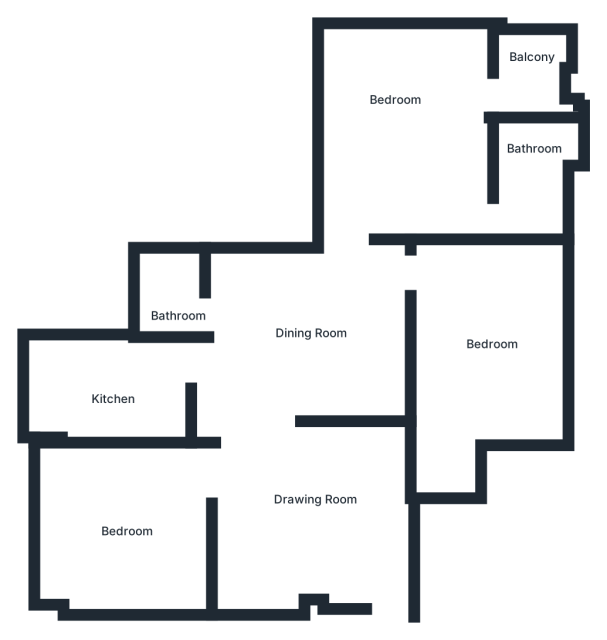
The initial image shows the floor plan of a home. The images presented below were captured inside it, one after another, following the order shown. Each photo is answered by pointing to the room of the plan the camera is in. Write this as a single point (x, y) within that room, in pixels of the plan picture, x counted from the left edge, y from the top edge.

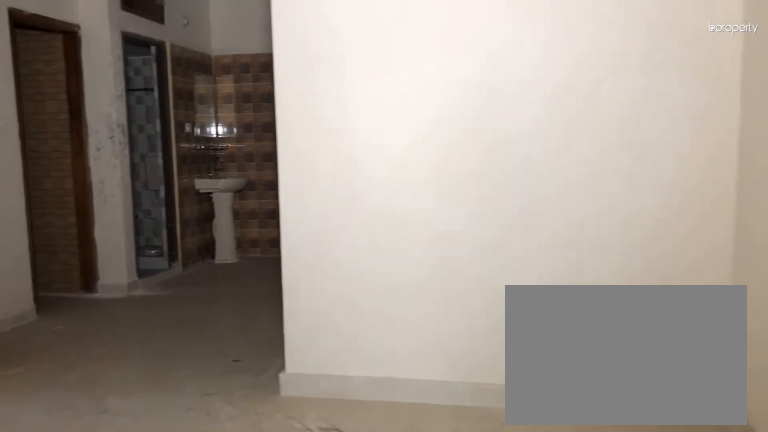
(373, 542)
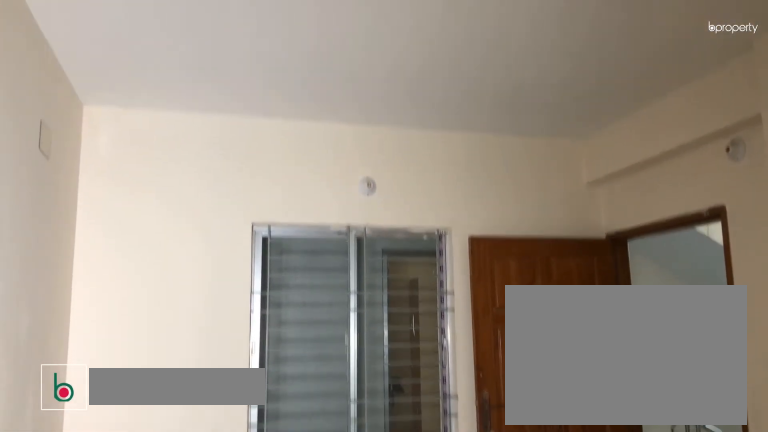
(285, 501)
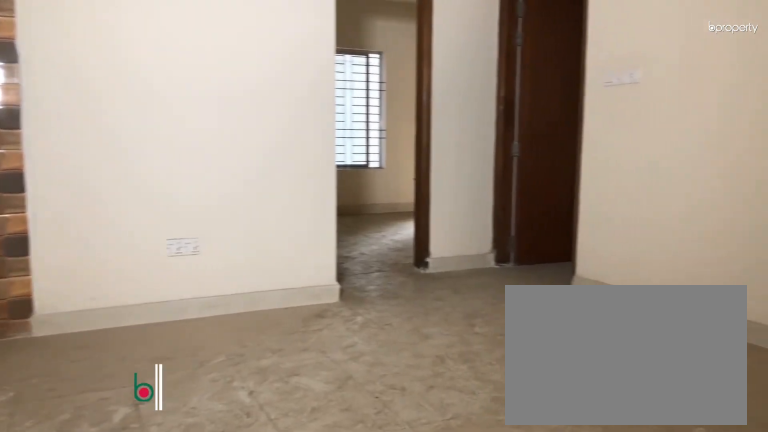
(314, 338)
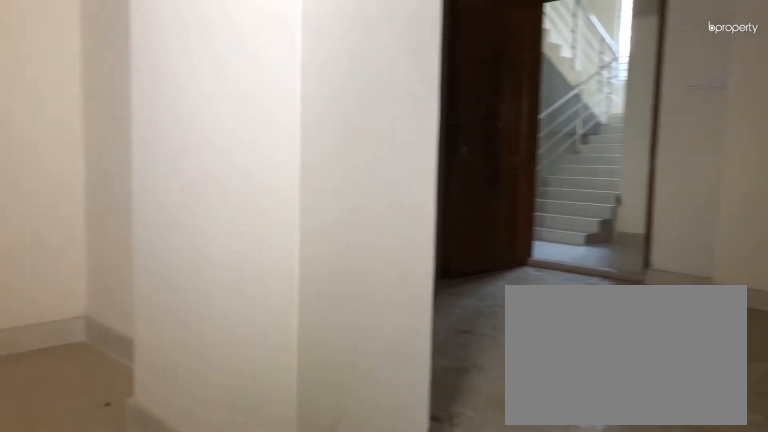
(314, 338)
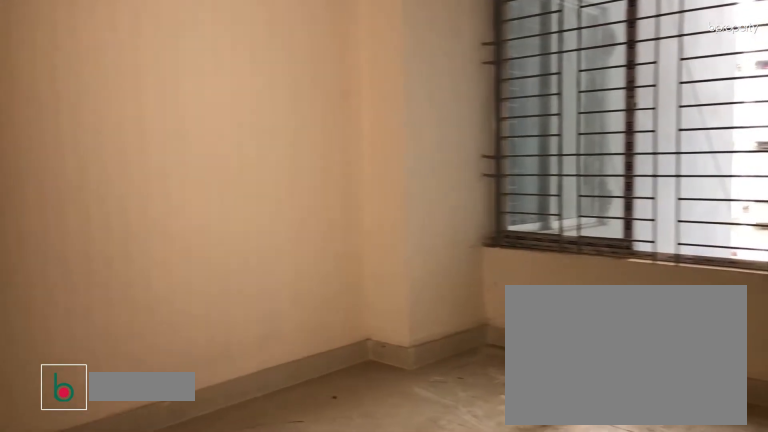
(125, 526)
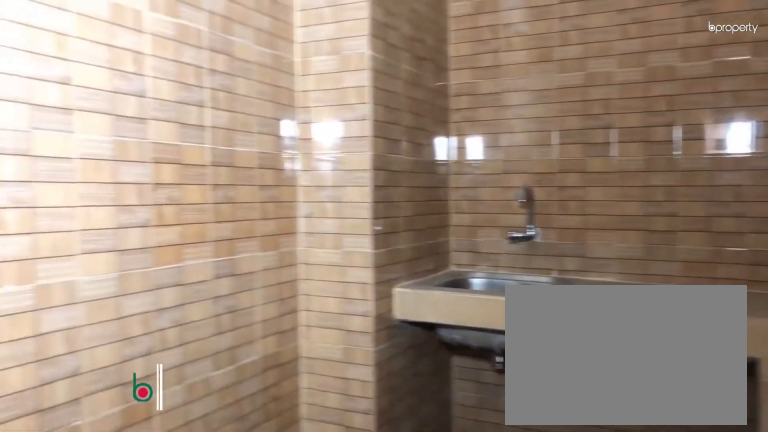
(111, 392)
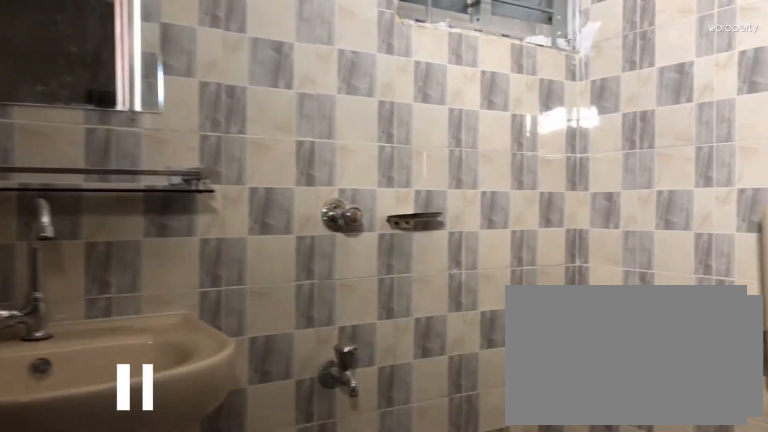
(170, 289)
